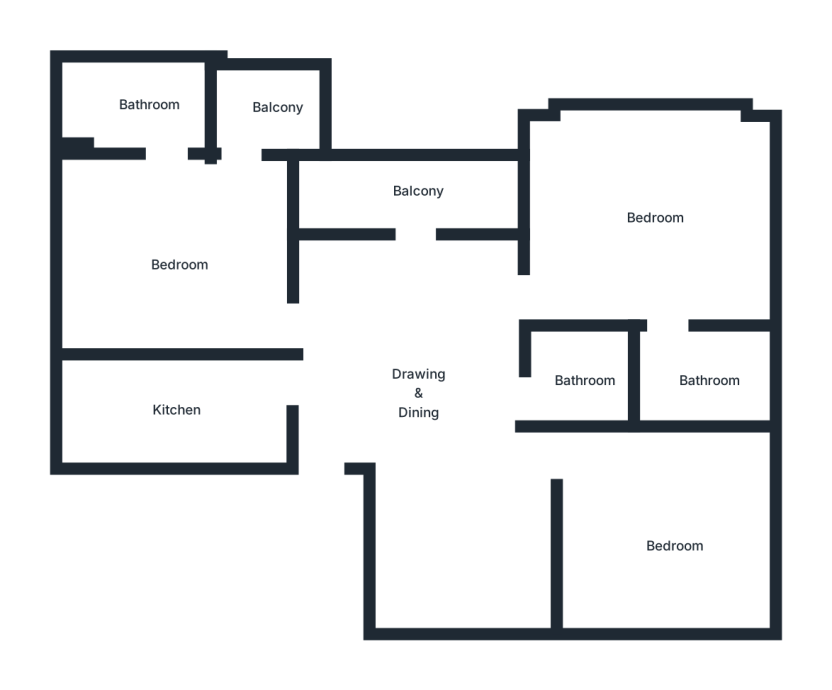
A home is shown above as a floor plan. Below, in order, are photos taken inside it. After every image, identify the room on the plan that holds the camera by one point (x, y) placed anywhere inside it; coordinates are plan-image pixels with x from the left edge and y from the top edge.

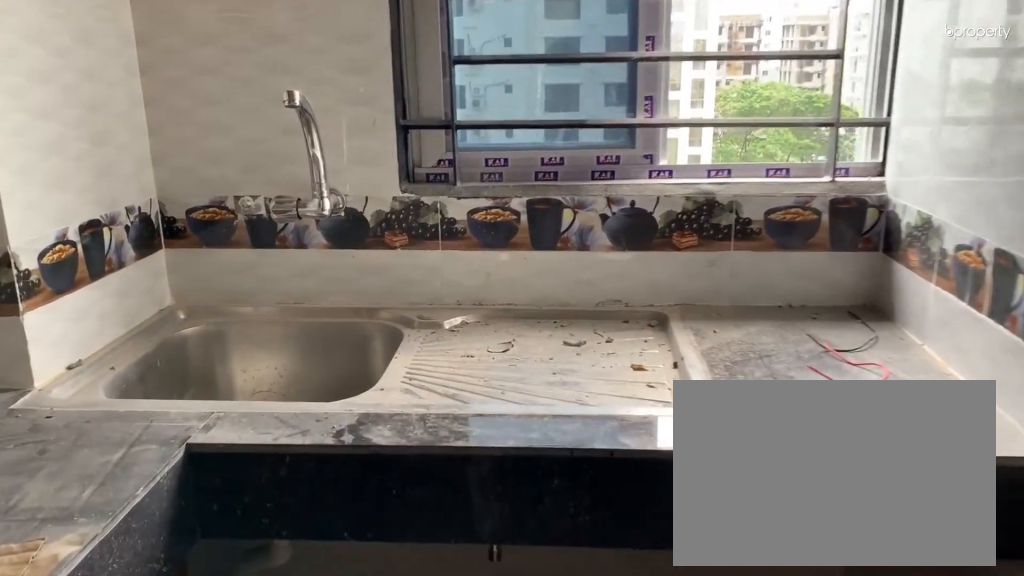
(176, 409)
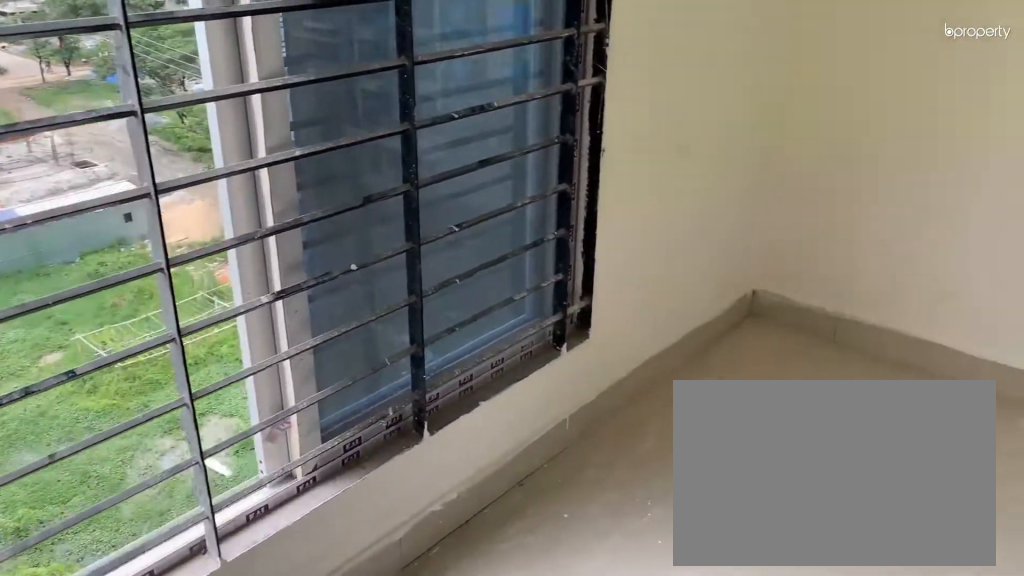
(180, 267)
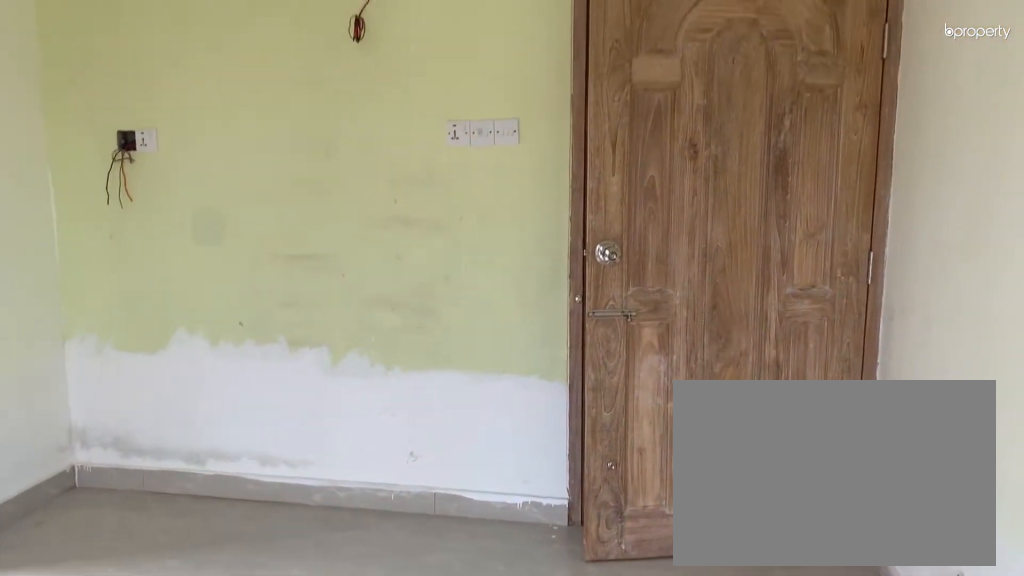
(180, 267)
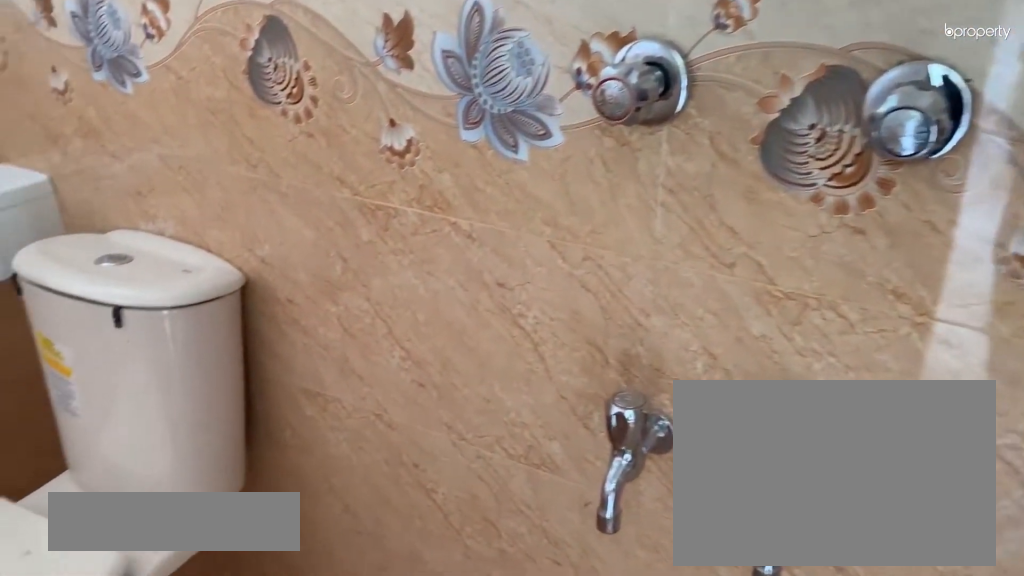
(149, 106)
